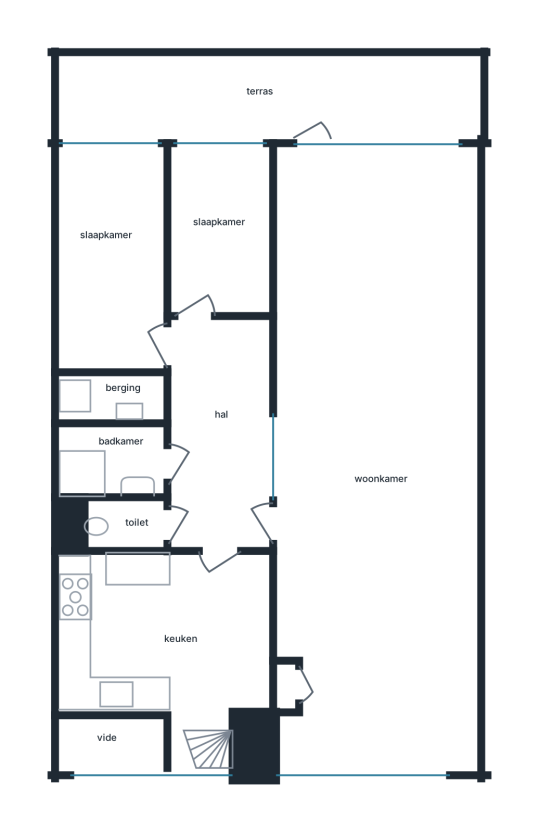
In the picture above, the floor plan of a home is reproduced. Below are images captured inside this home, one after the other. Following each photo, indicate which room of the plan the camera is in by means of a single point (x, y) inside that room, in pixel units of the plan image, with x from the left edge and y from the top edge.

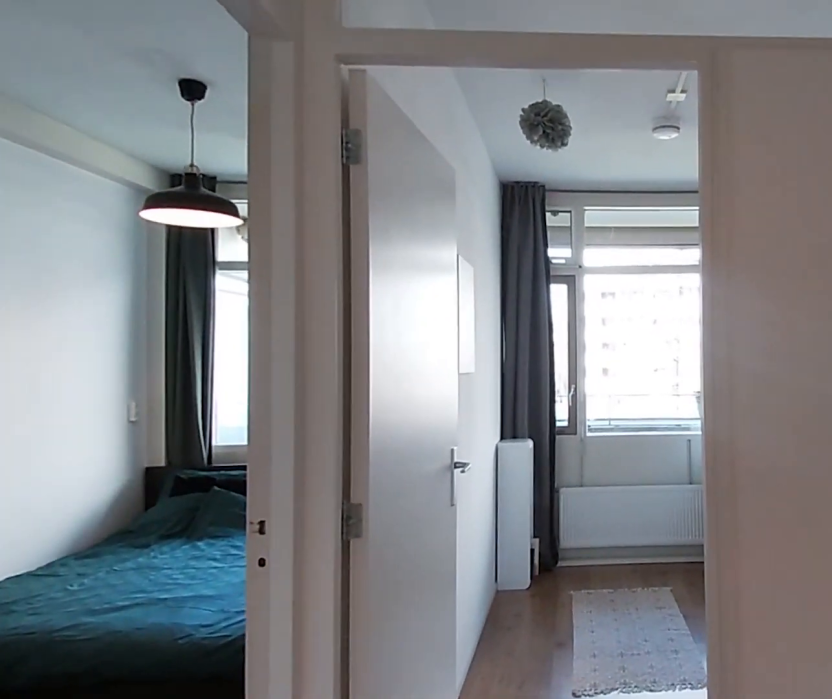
(220, 436)
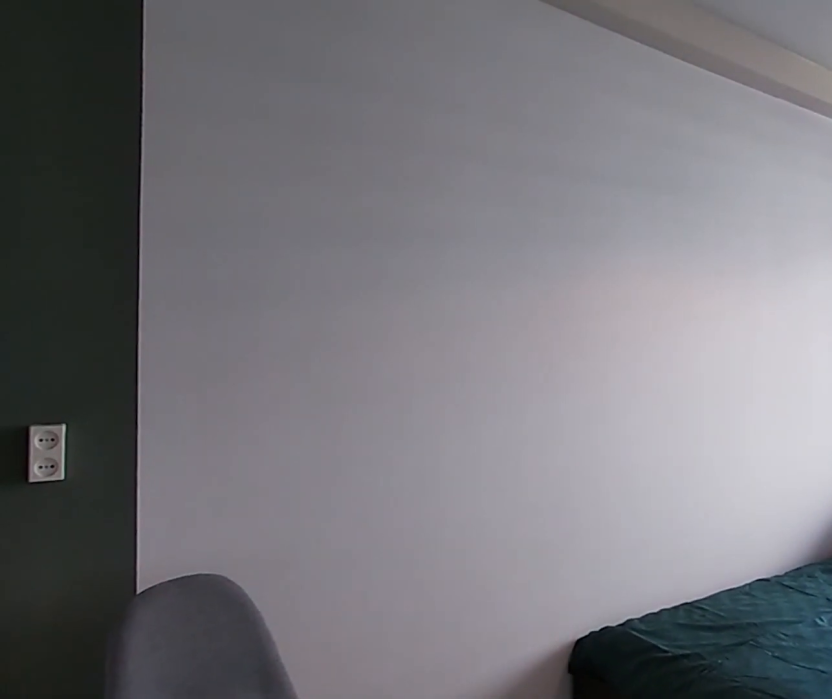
(114, 260)
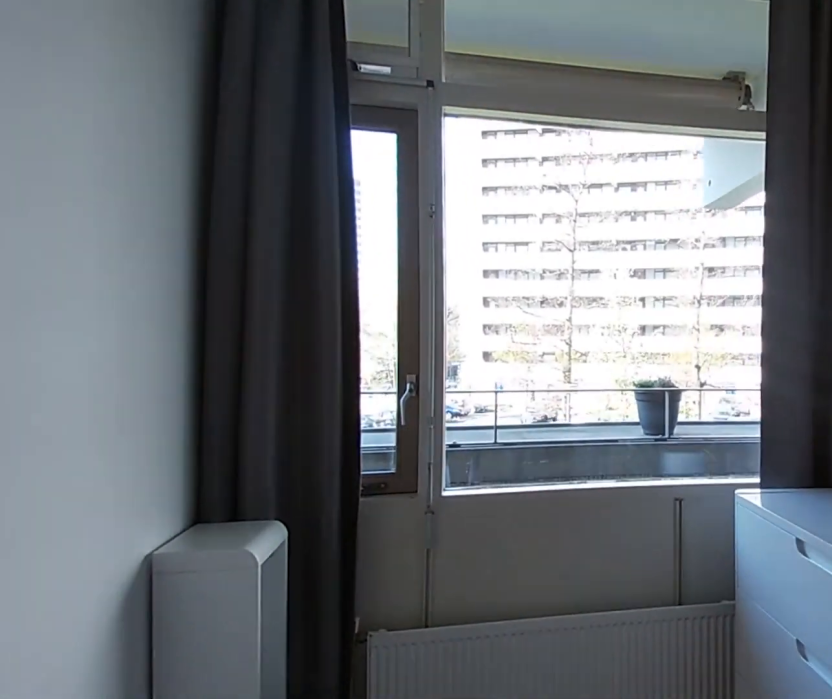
(219, 232)
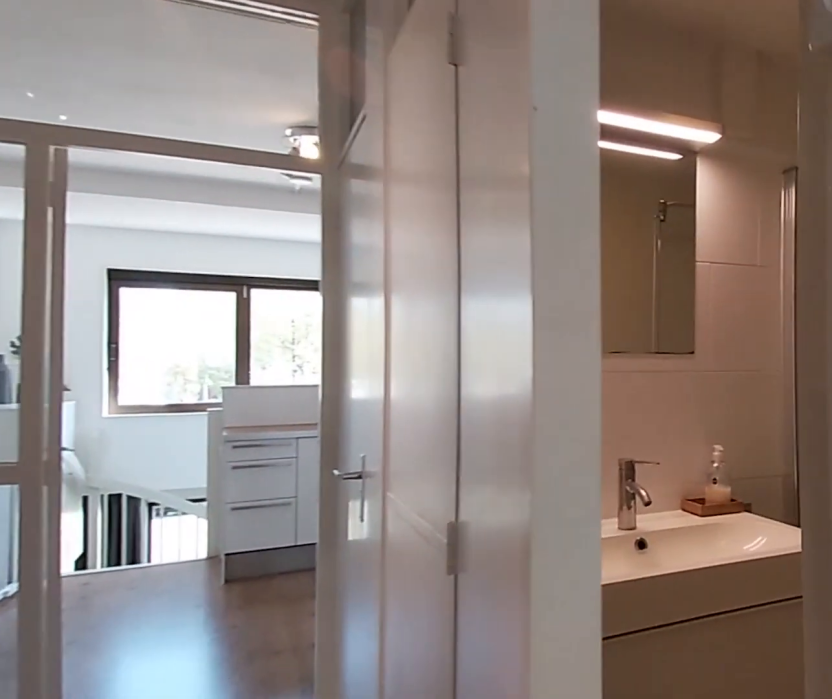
(220, 433)
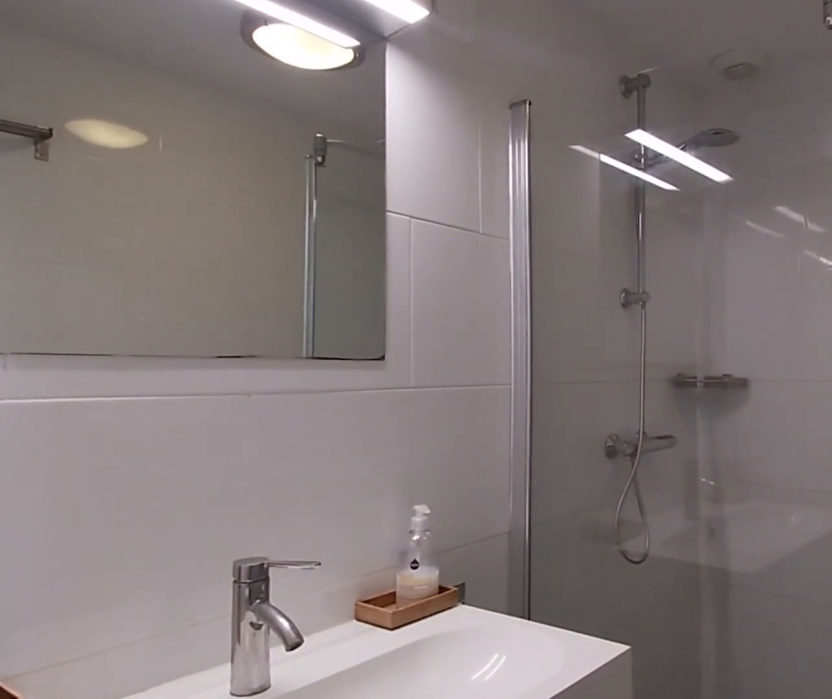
(115, 461)
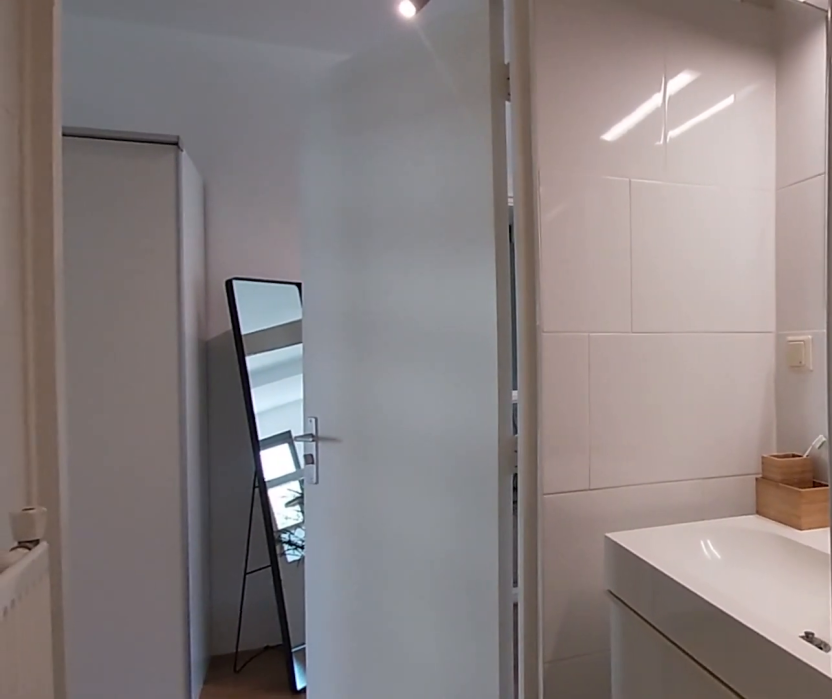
(115, 461)
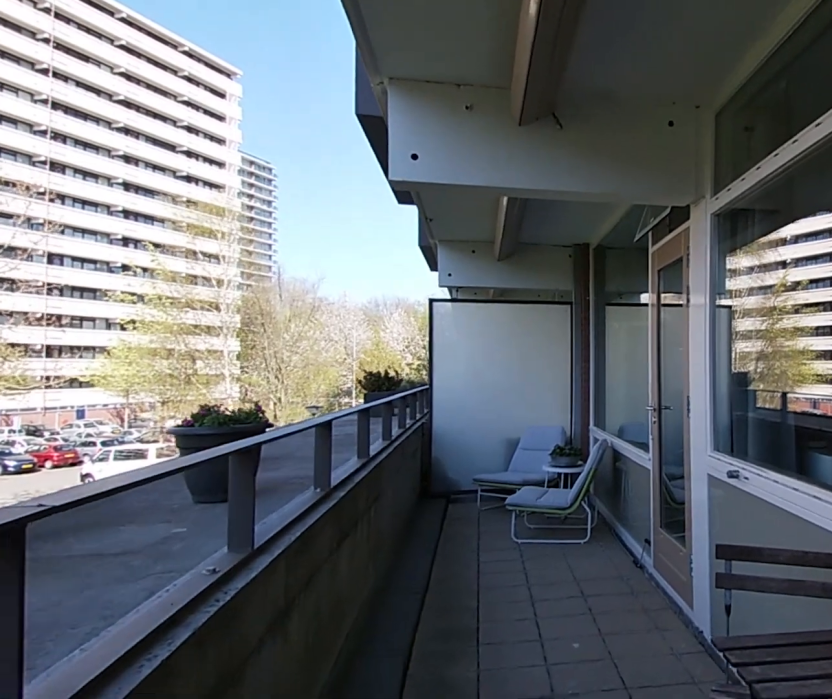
(270, 96)
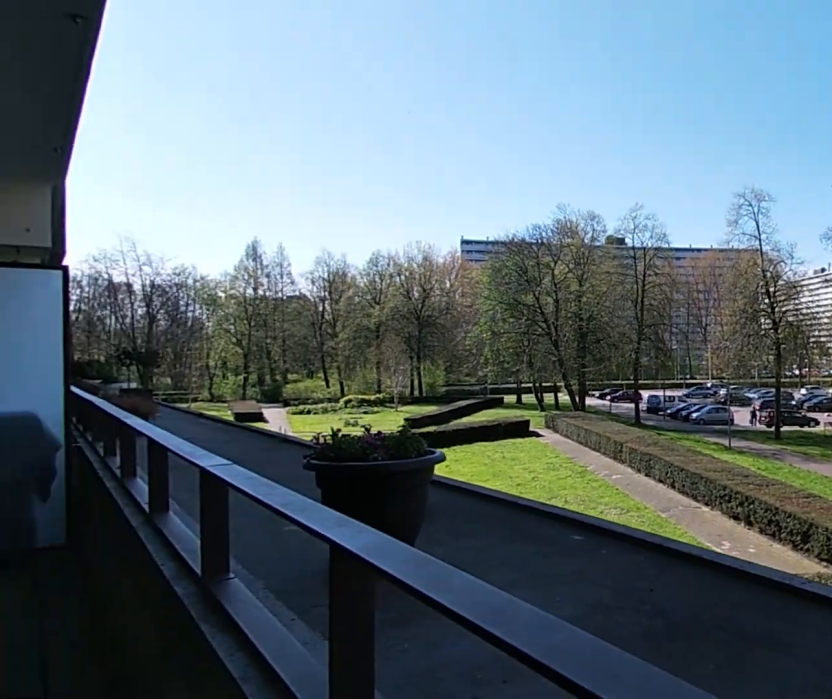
(270, 96)
